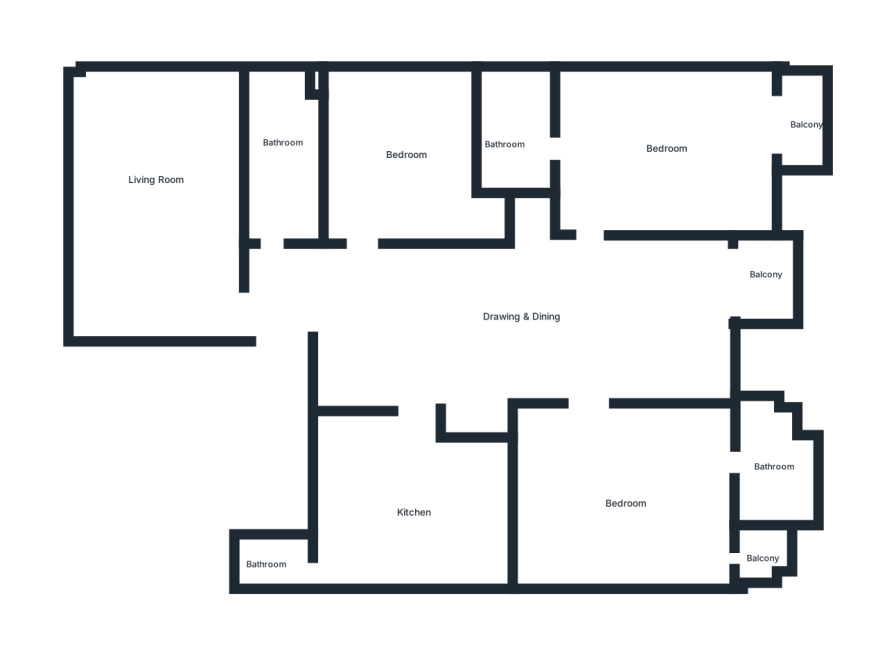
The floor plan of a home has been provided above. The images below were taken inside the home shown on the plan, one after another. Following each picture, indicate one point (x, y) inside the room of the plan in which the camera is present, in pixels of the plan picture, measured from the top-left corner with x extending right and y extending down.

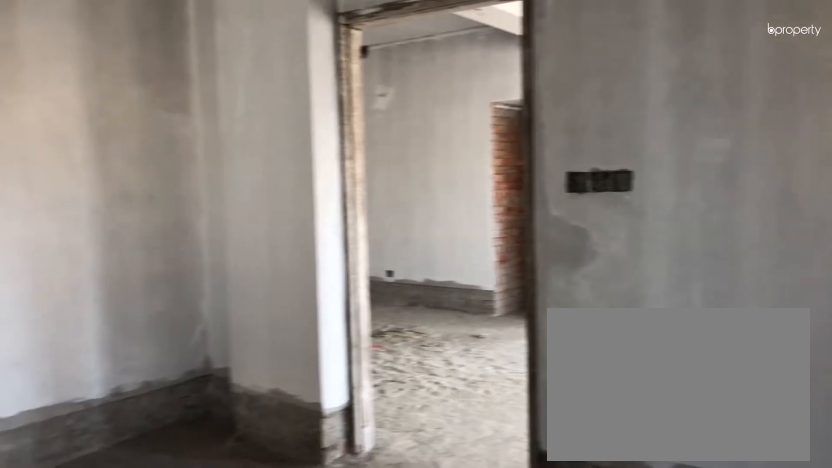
(625, 506)
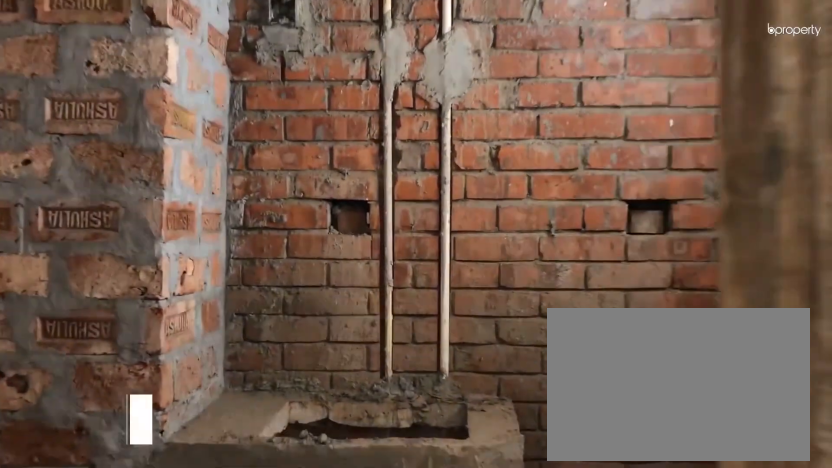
(768, 475)
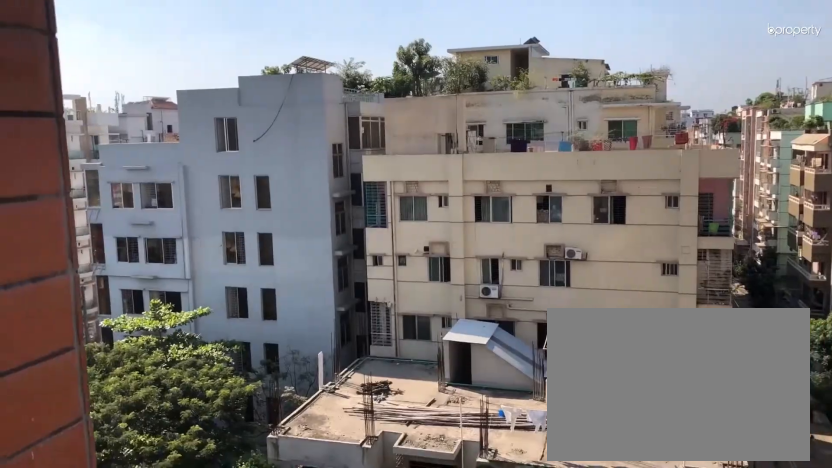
(763, 562)
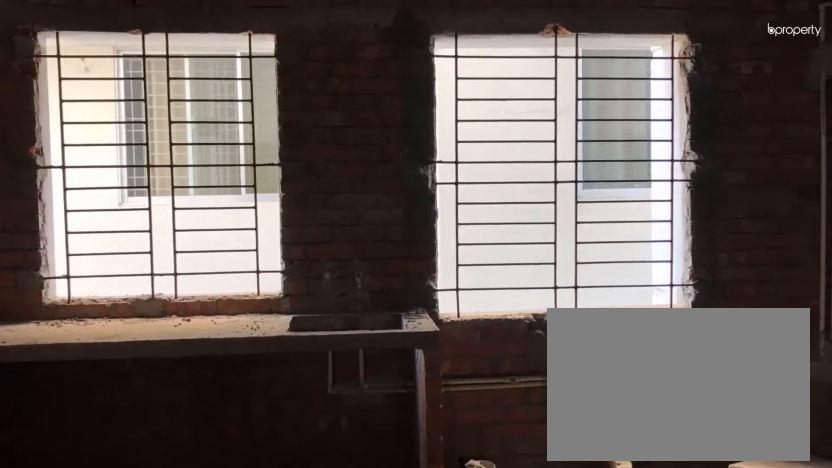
(418, 507)
